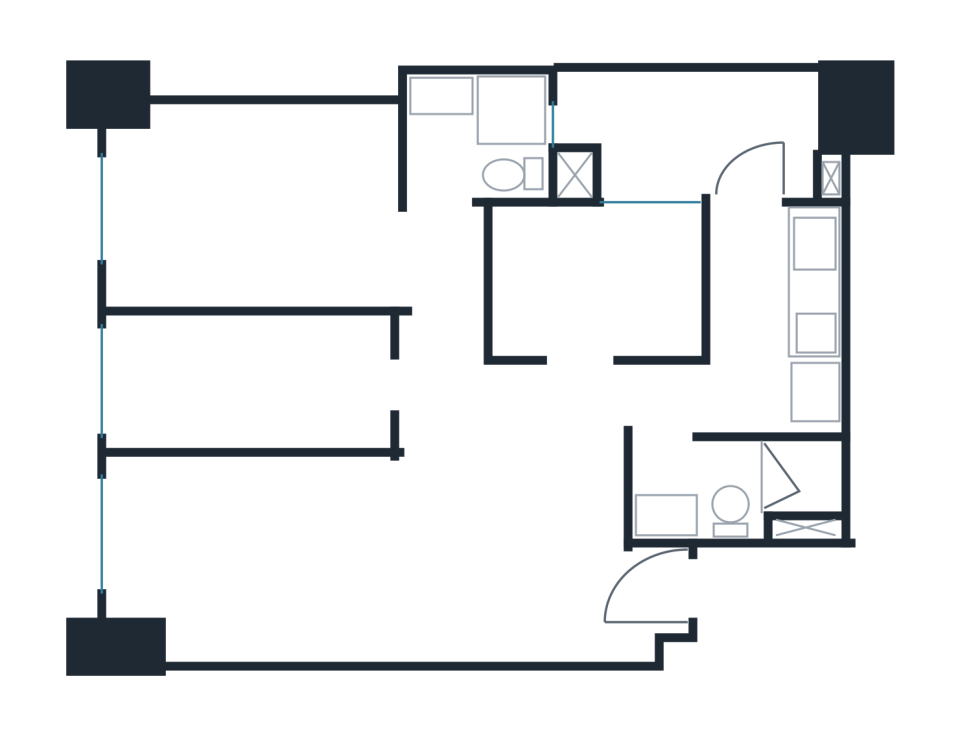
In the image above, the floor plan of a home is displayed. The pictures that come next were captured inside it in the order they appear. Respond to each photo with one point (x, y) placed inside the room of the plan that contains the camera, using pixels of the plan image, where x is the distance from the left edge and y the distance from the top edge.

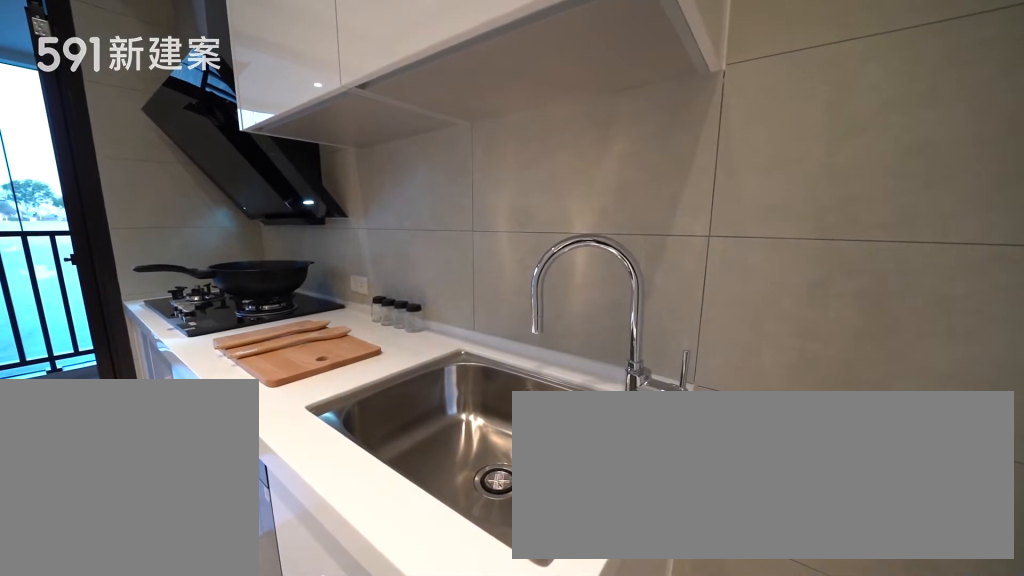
(777, 307)
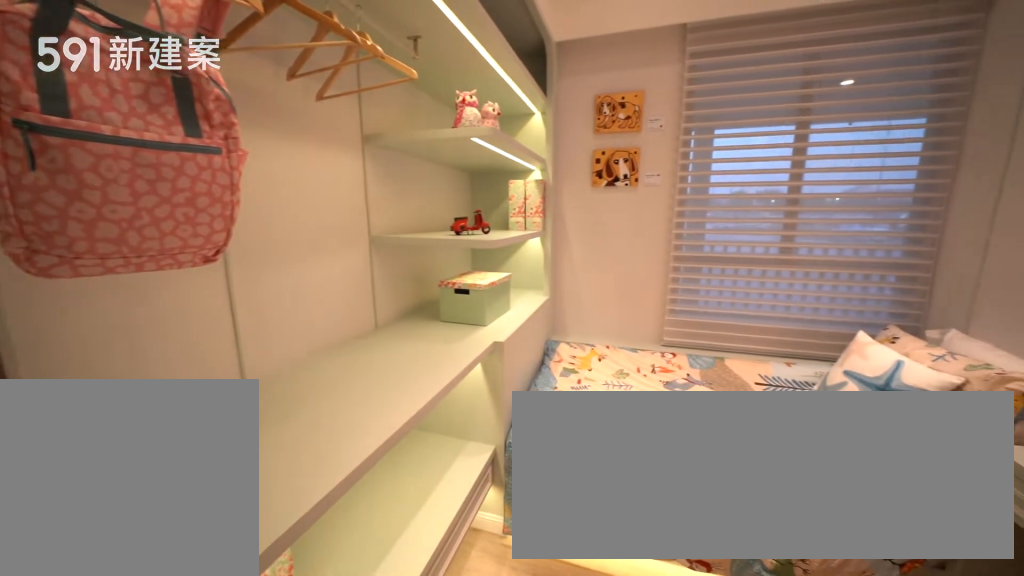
(598, 277)
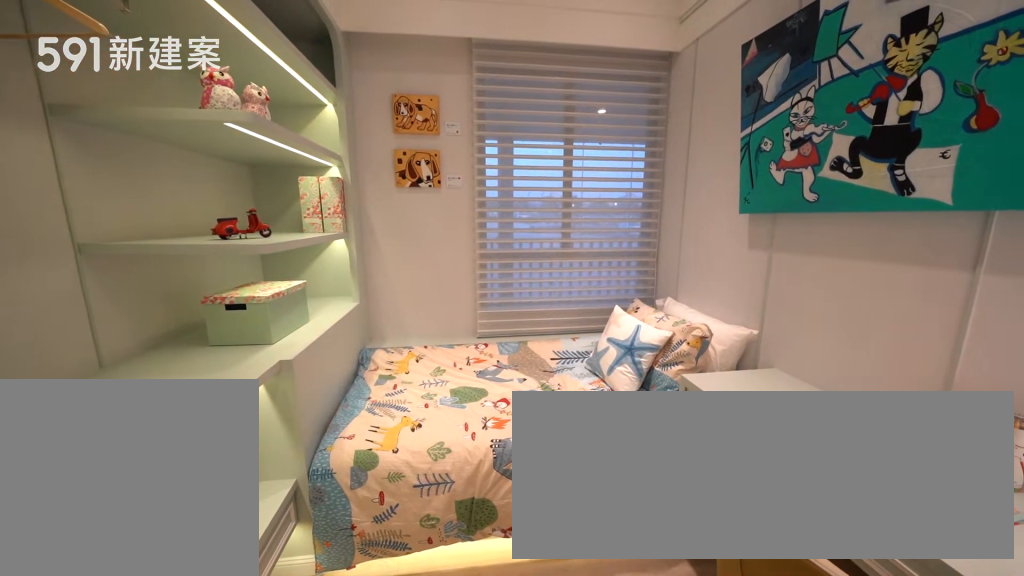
(598, 277)
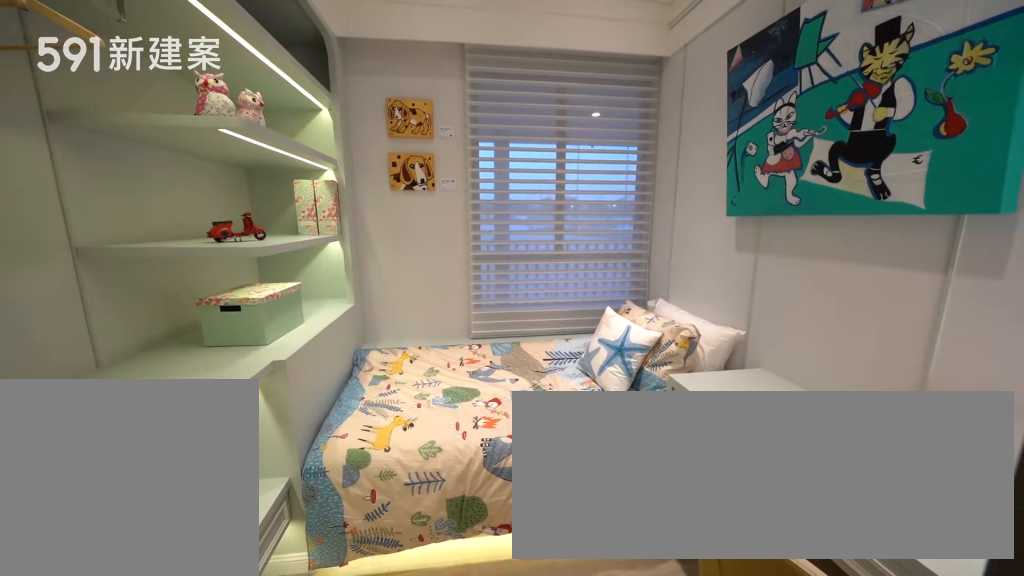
(598, 277)
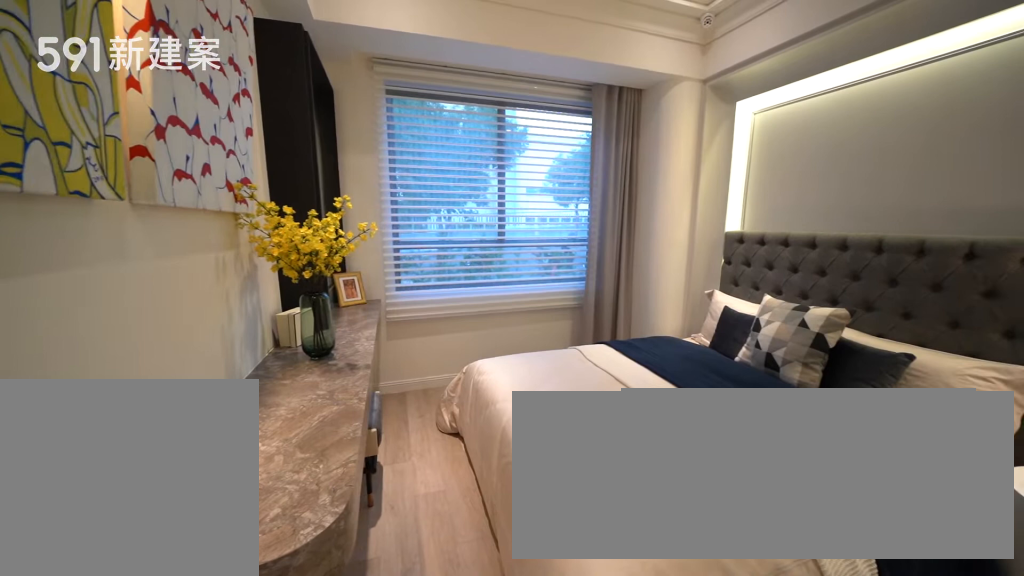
(244, 205)
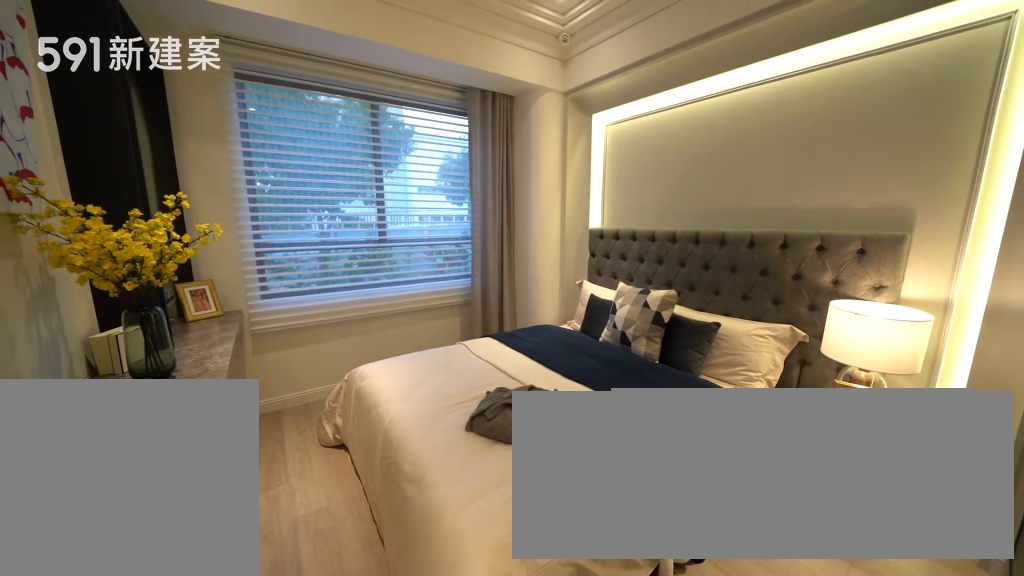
(244, 205)
